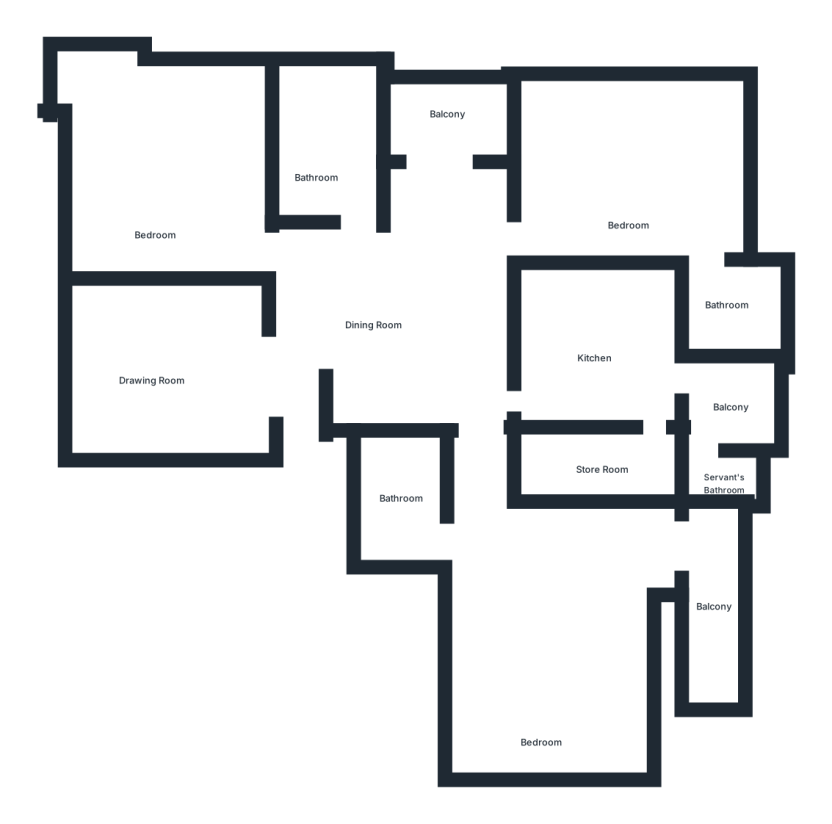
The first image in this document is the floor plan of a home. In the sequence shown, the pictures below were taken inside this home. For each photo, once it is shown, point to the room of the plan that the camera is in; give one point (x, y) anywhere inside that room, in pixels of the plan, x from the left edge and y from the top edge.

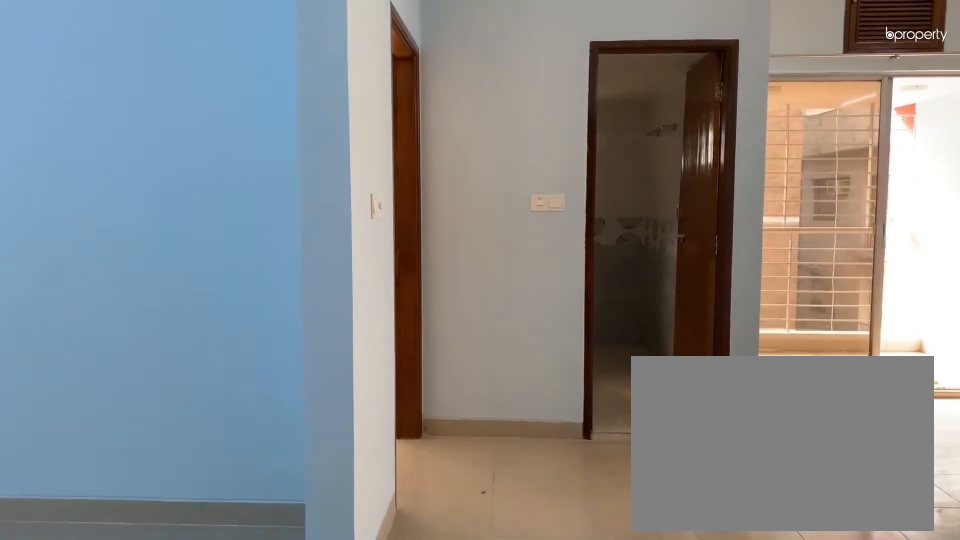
(295, 459)
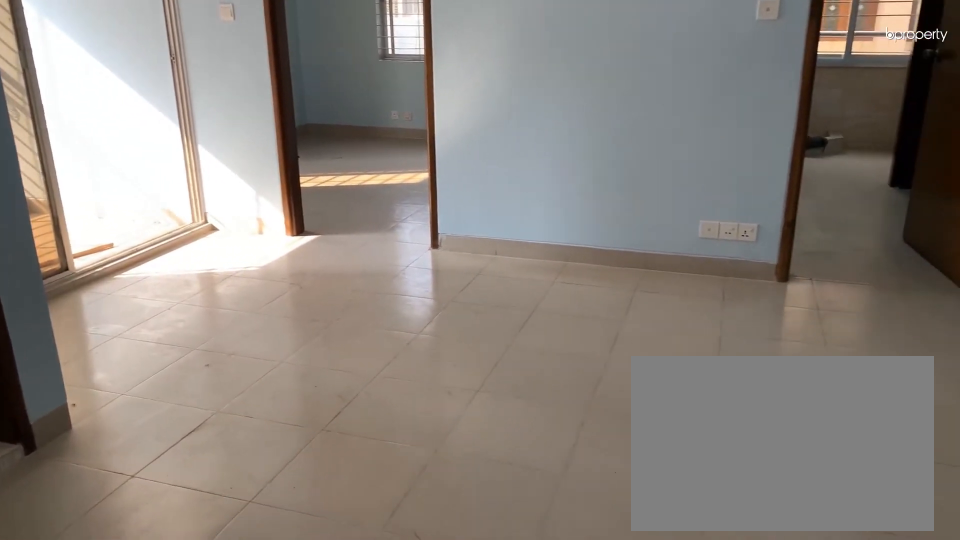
(389, 319)
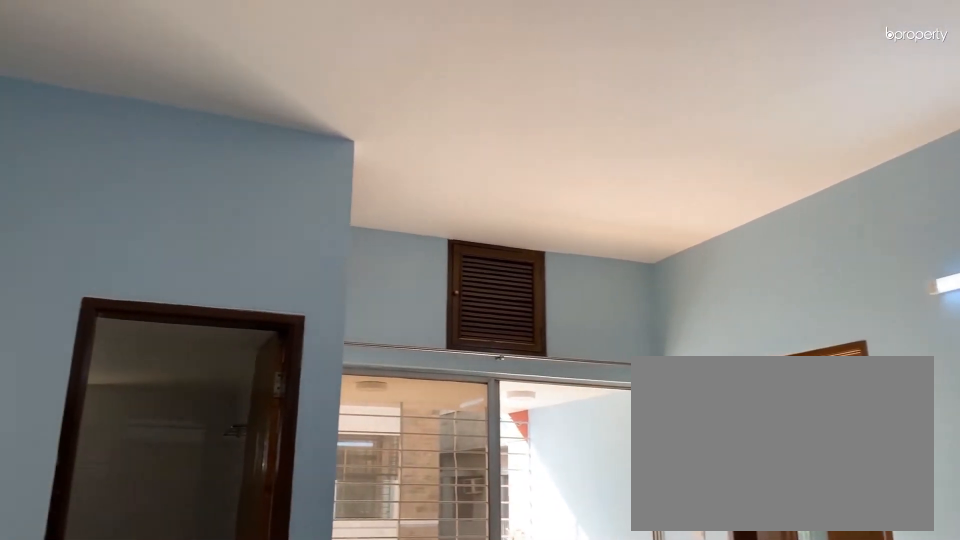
(389, 319)
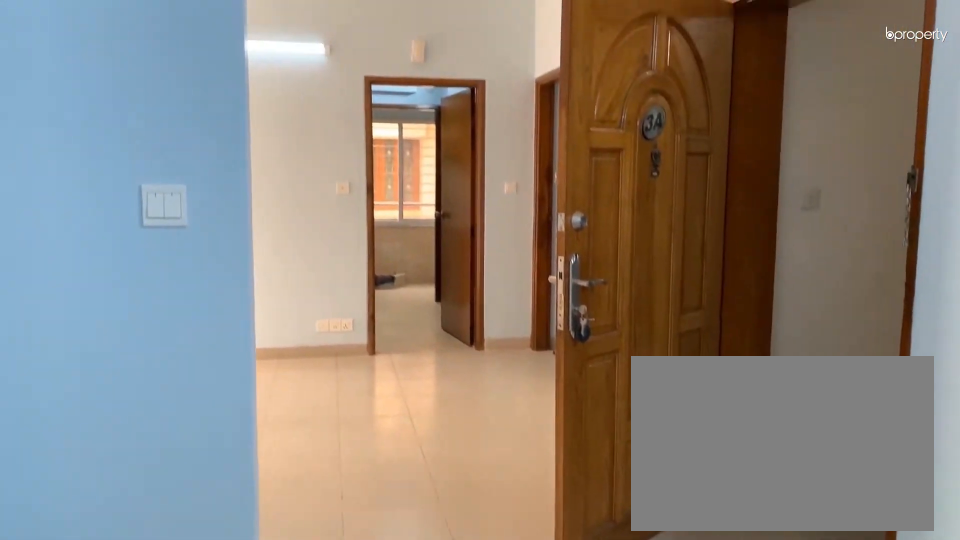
(150, 360)
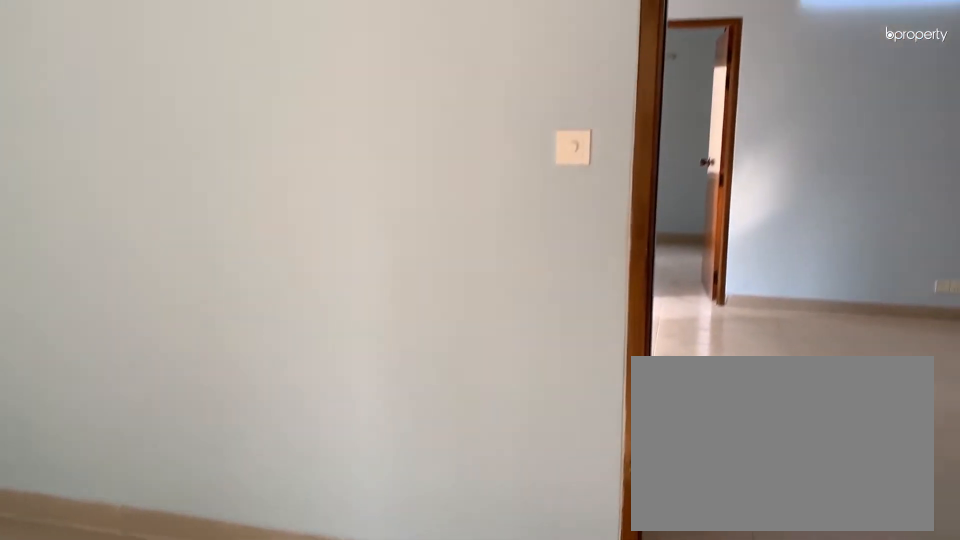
(156, 190)
